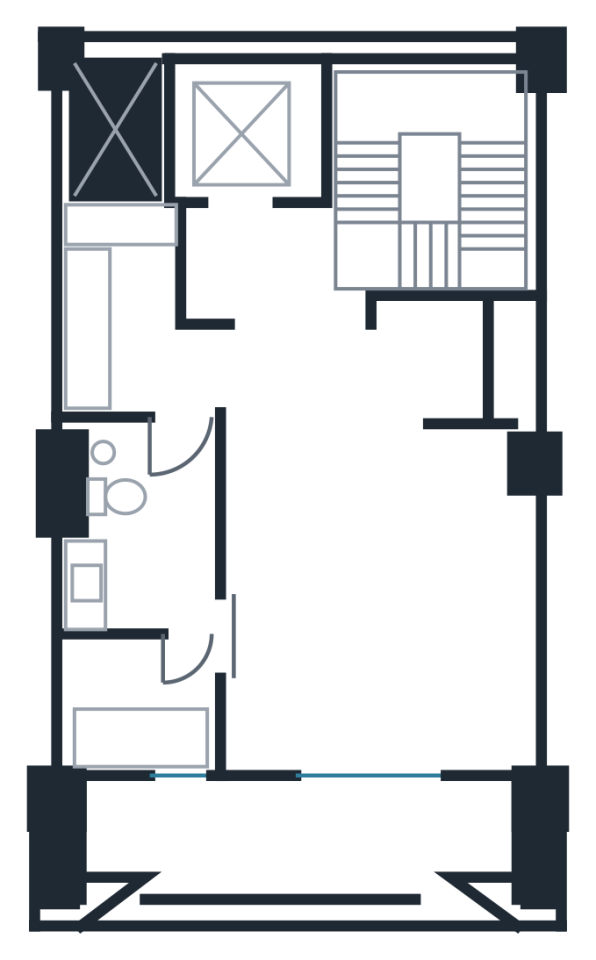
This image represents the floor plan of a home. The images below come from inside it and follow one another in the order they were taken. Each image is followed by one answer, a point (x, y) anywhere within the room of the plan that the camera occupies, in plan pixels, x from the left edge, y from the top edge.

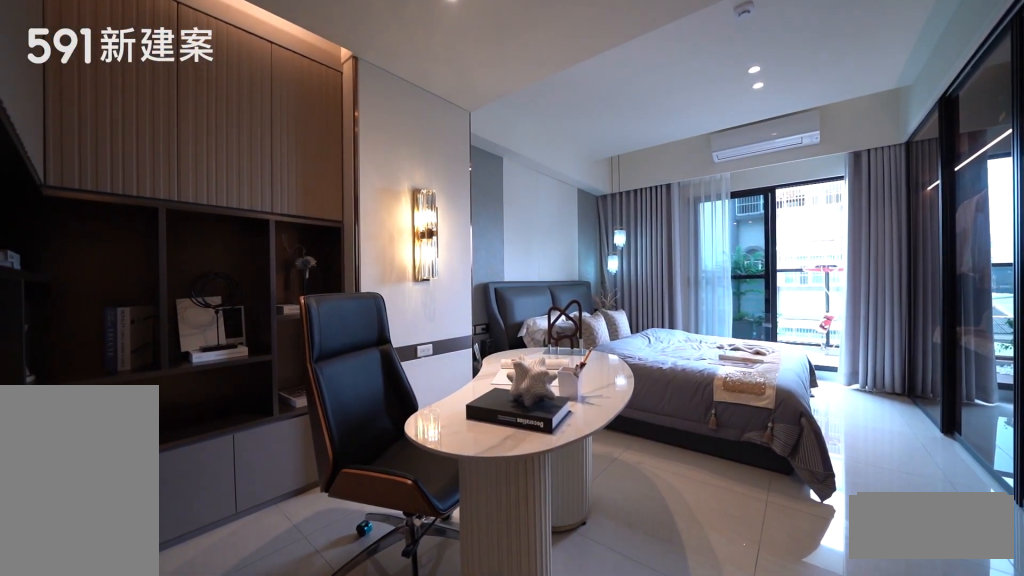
(385, 544)
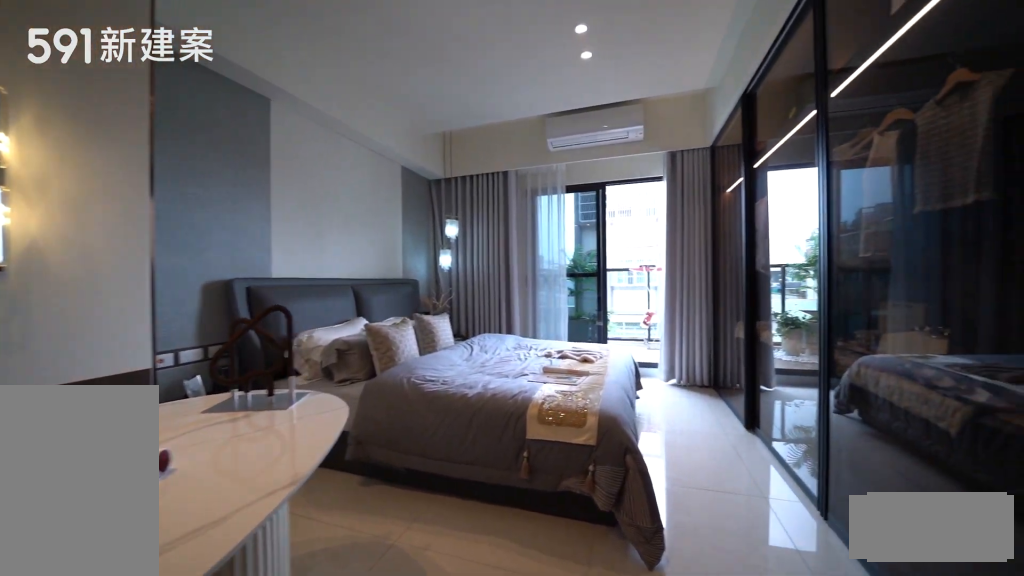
(385, 544)
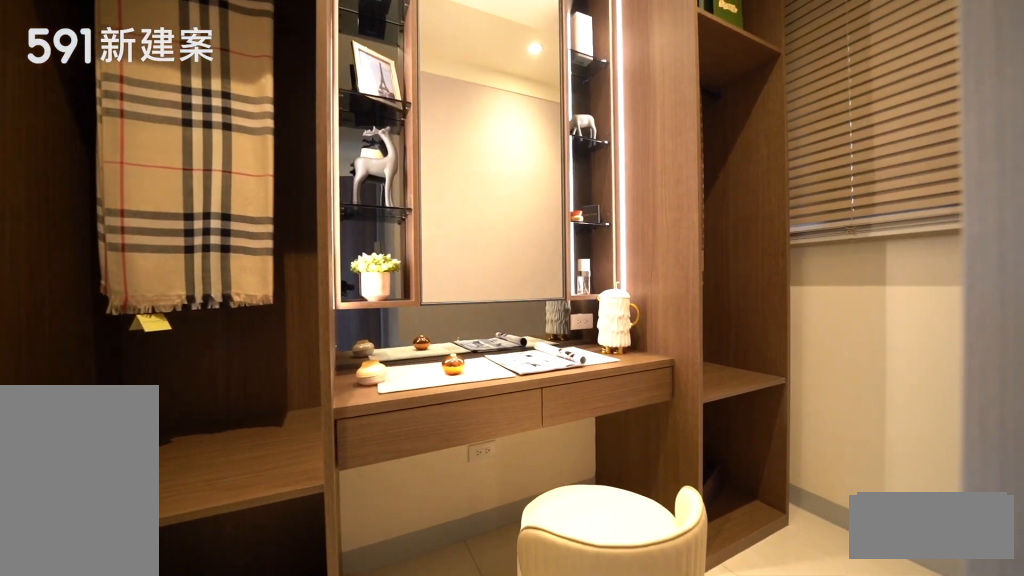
(126, 310)
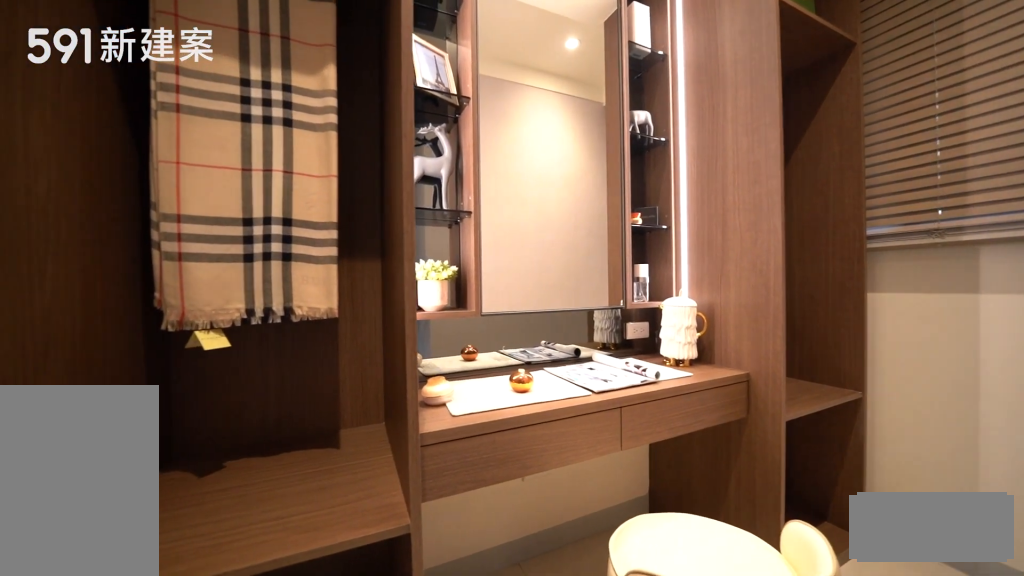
(126, 310)
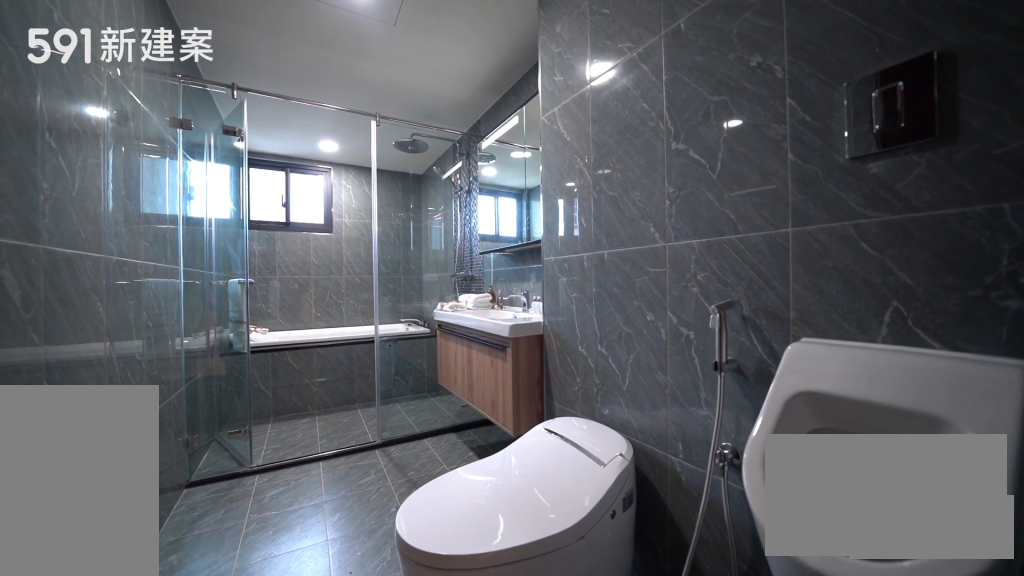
(133, 601)
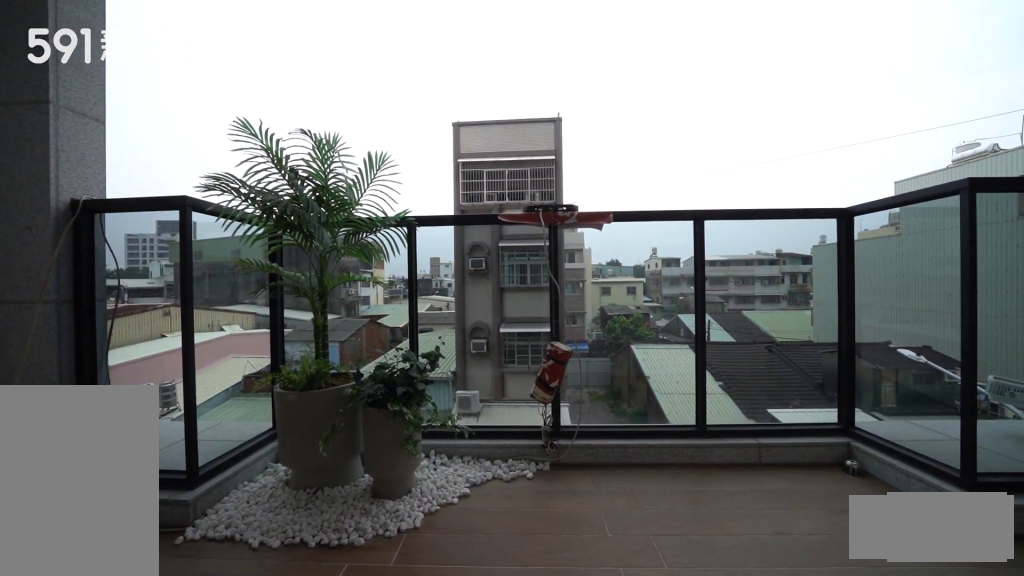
(297, 841)
